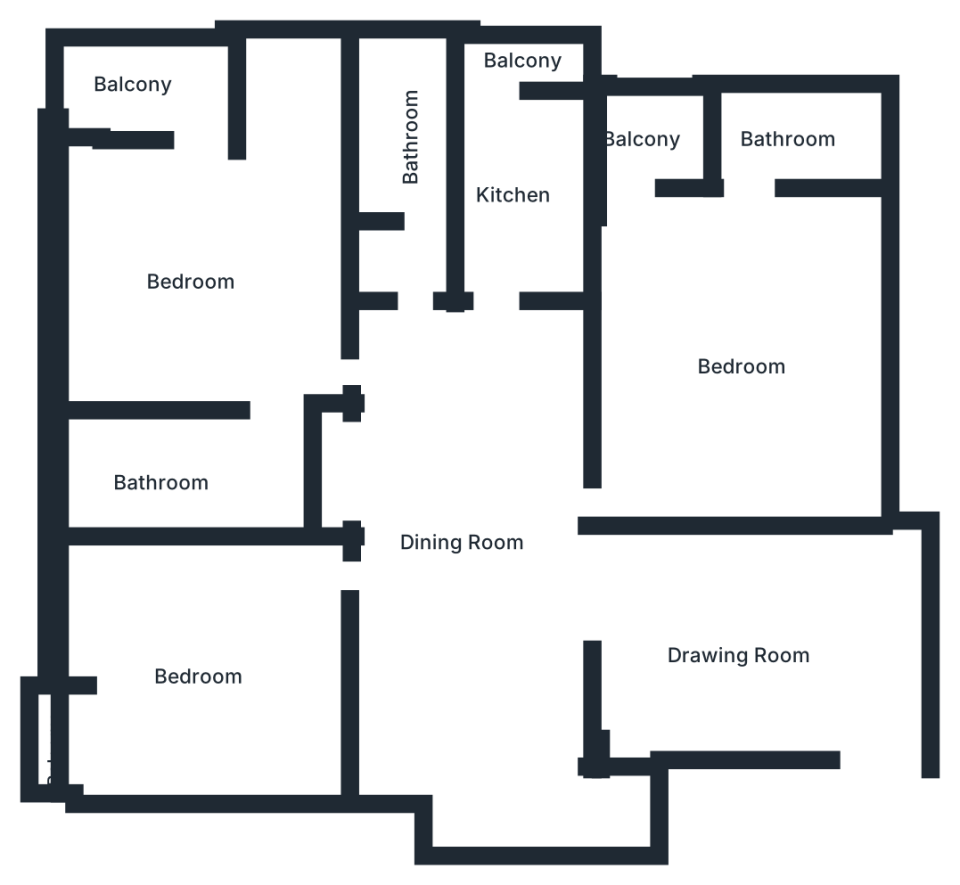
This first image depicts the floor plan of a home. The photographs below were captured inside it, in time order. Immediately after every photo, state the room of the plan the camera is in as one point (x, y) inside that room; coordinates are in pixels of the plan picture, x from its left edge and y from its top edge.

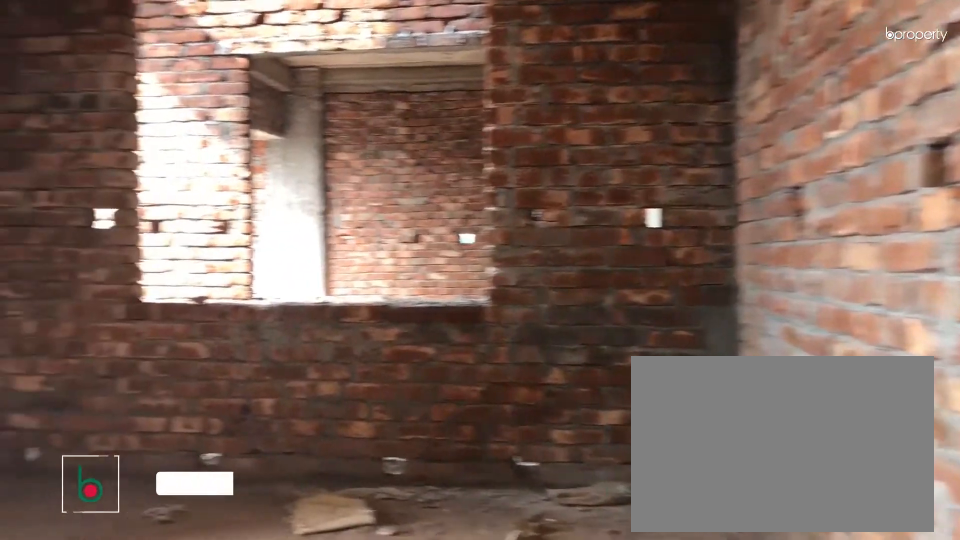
(729, 367)
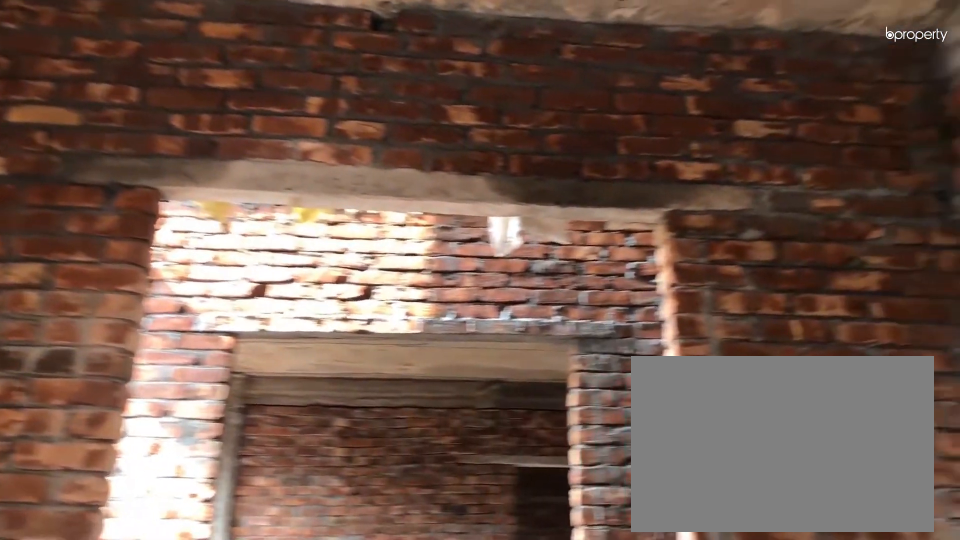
(729, 366)
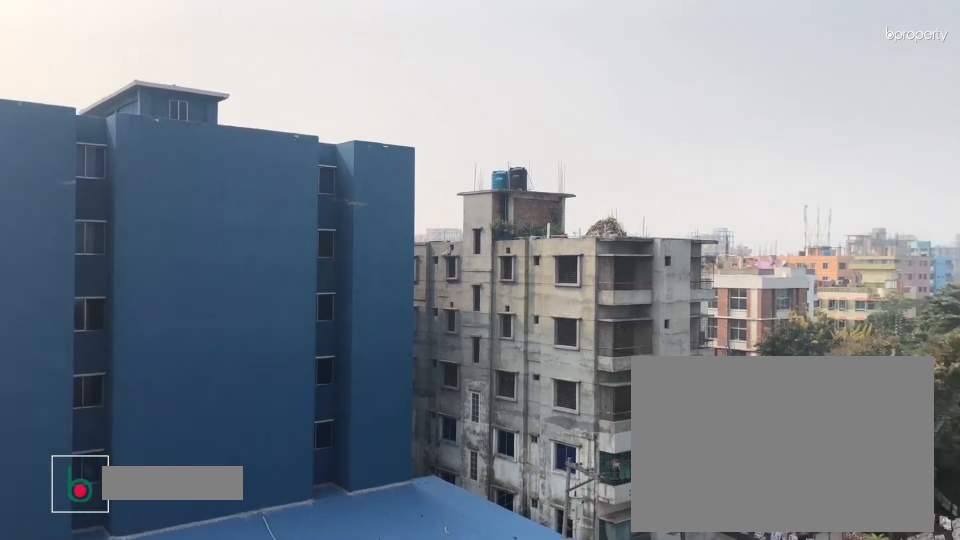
(635, 133)
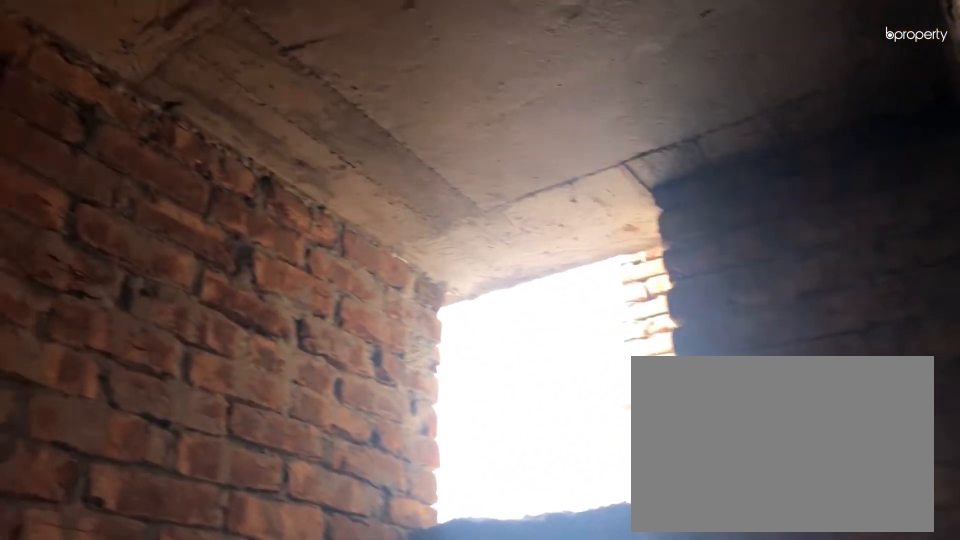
(806, 140)
